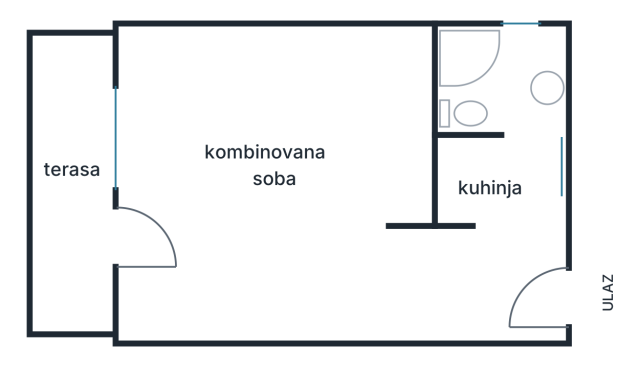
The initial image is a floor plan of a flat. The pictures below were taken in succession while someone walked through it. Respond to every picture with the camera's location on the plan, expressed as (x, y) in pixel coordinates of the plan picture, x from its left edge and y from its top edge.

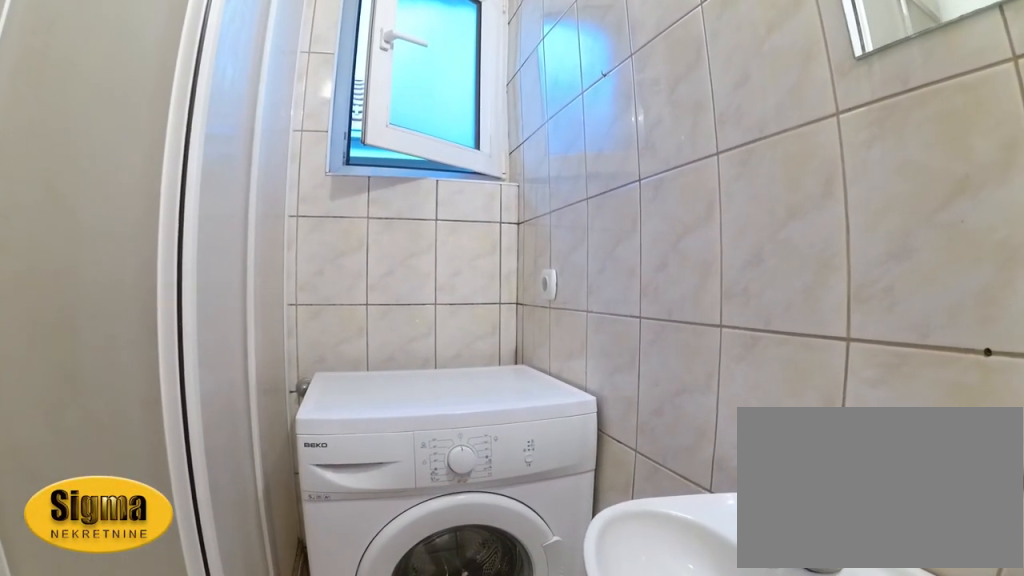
(526, 111)
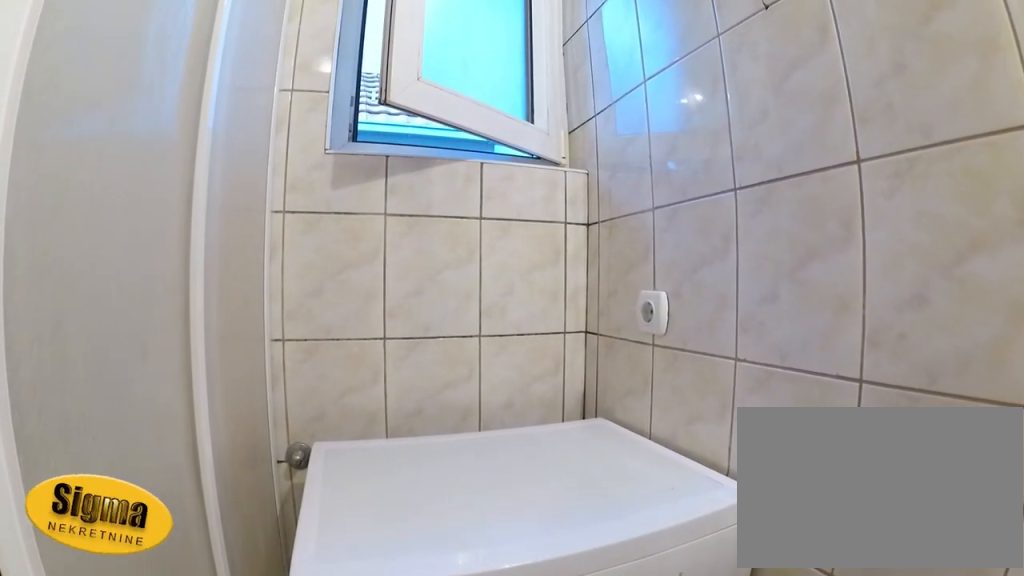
(525, 85)
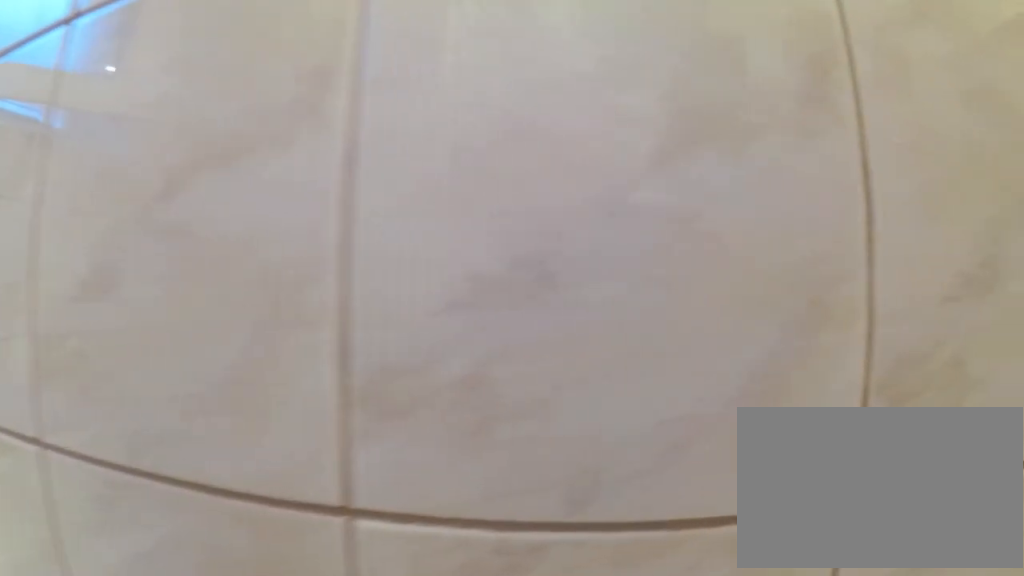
(510, 77)
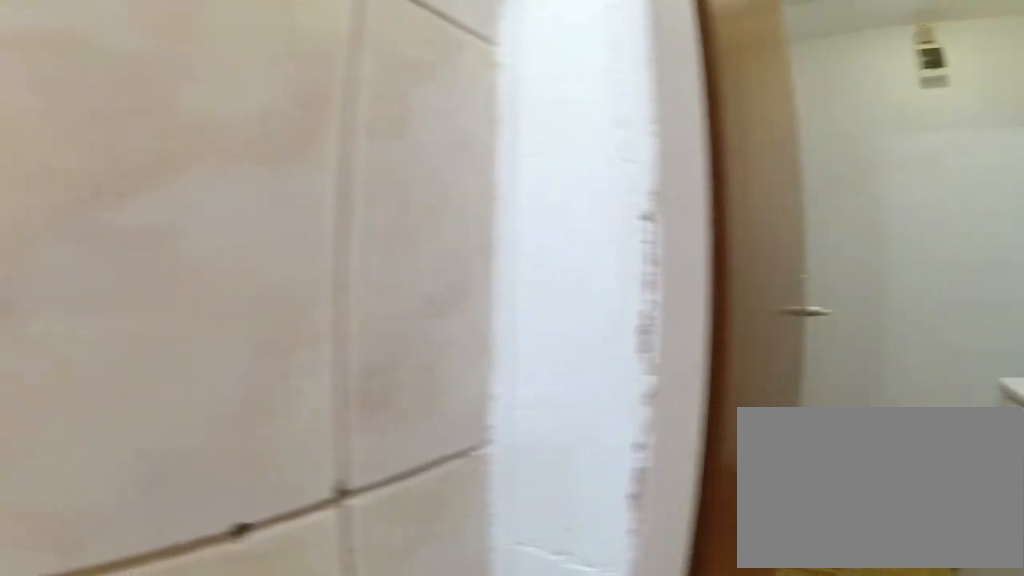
(513, 73)
